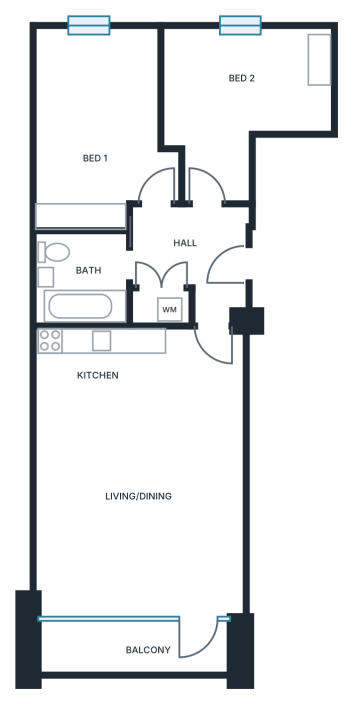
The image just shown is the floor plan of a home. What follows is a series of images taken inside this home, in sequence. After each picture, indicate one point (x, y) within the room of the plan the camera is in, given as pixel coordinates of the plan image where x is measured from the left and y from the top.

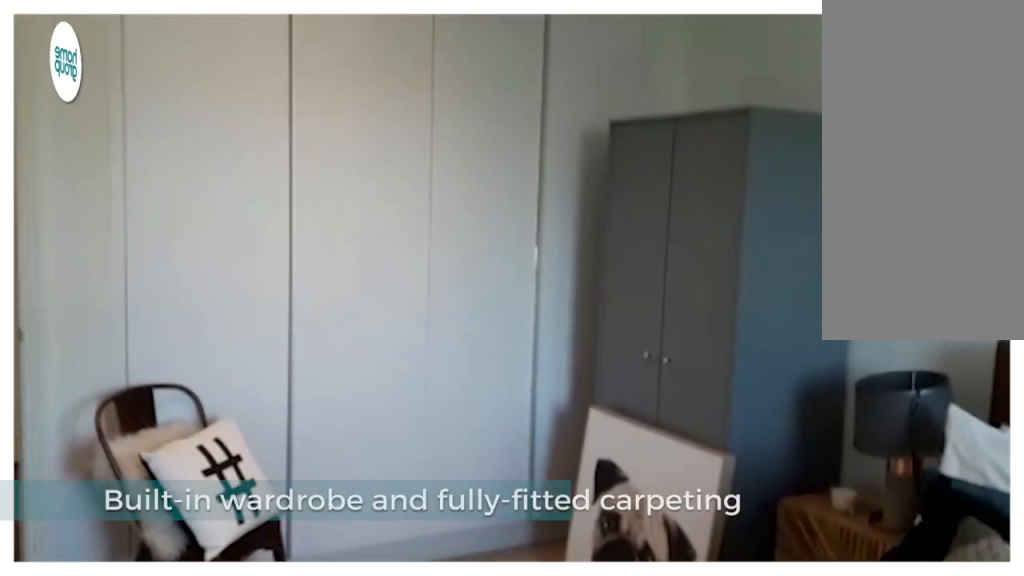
(102, 124)
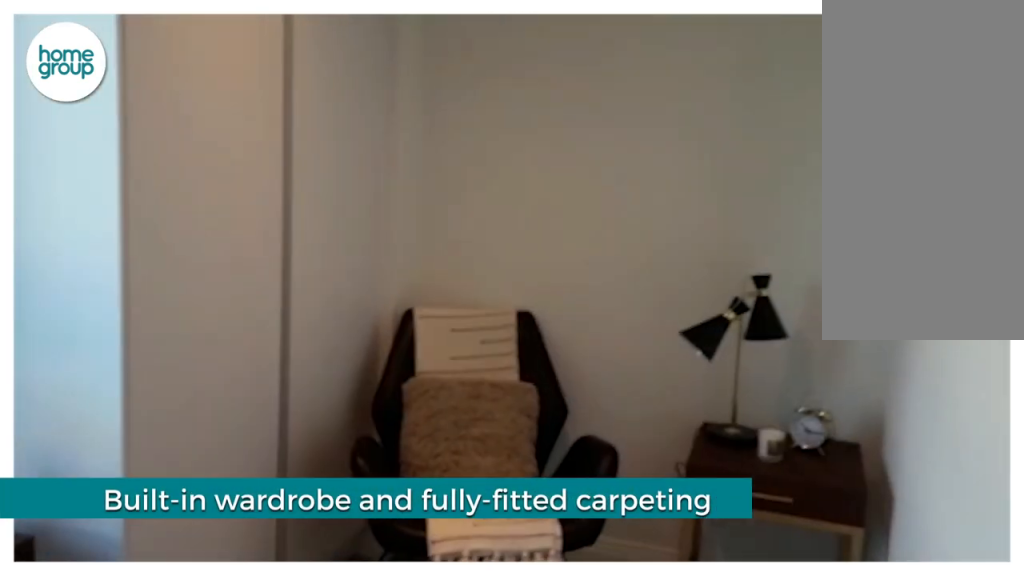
(234, 106)
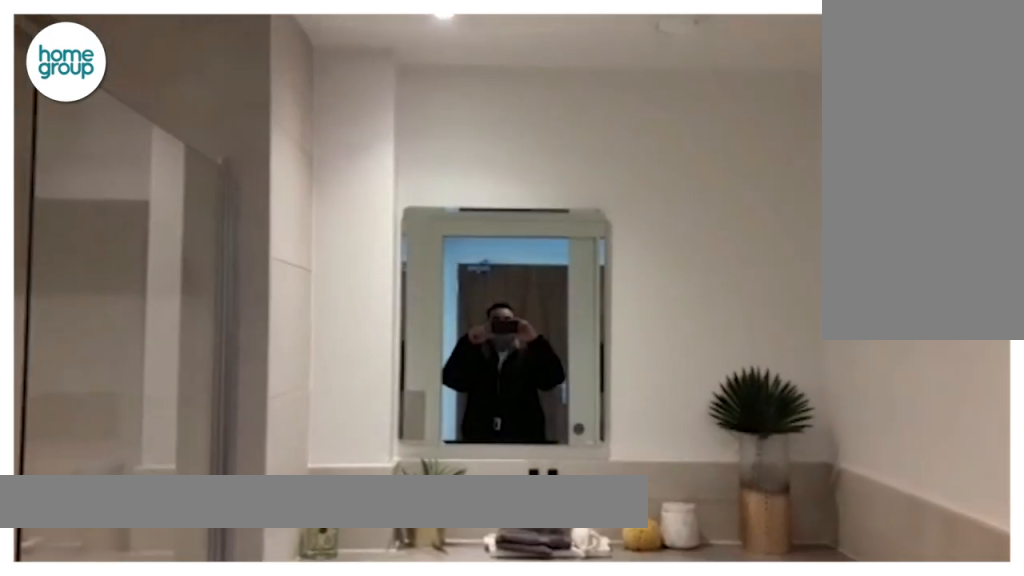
(81, 278)
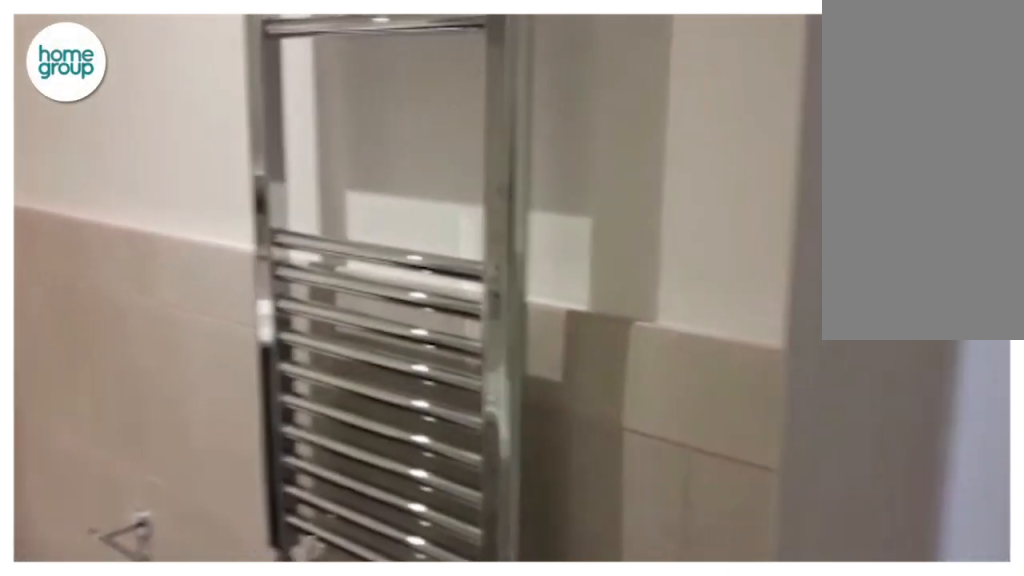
(81, 278)
